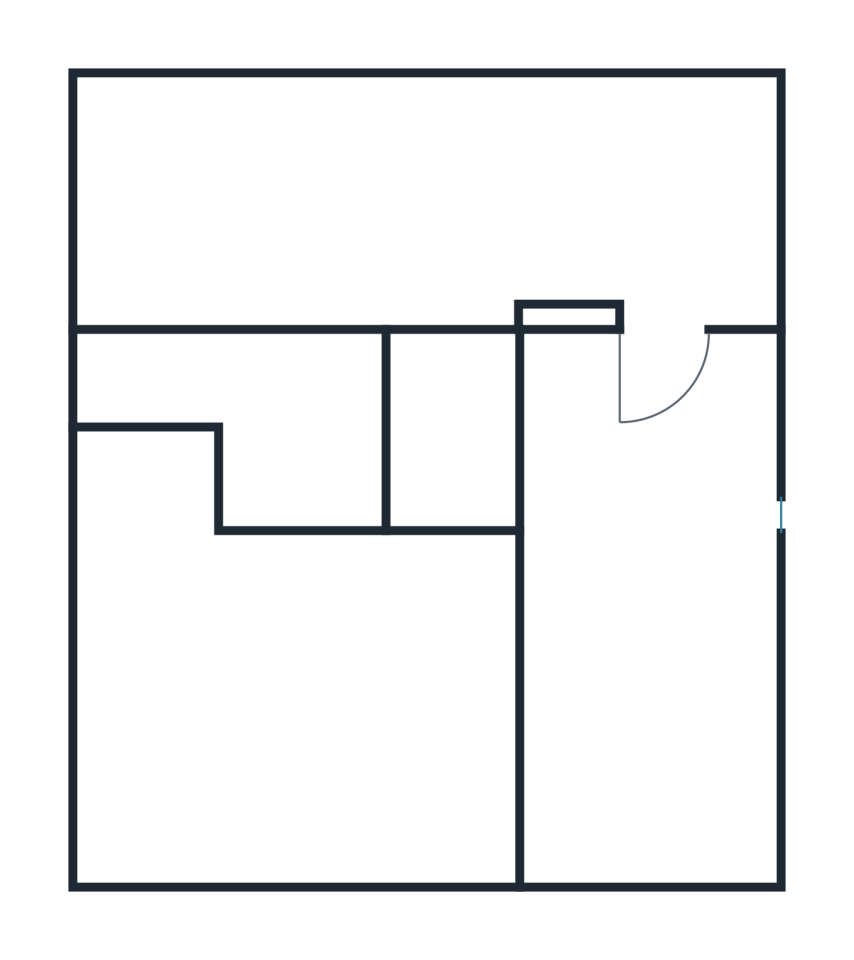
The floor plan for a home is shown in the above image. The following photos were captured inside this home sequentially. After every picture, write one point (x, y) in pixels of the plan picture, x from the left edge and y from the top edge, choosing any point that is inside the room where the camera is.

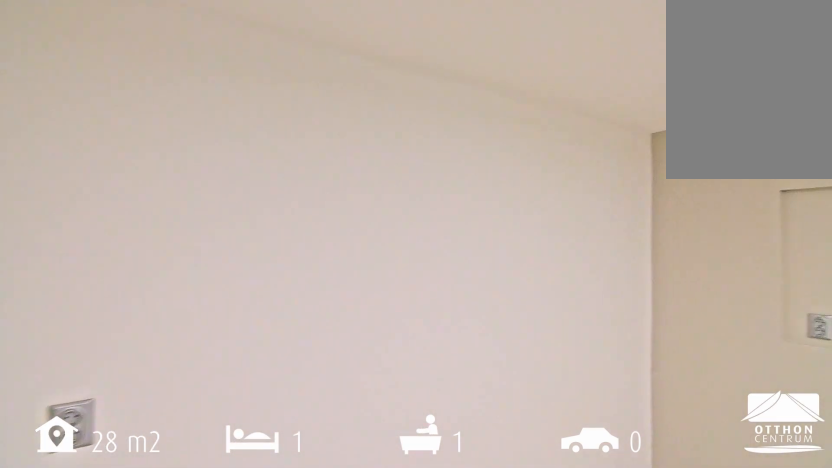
(381, 208)
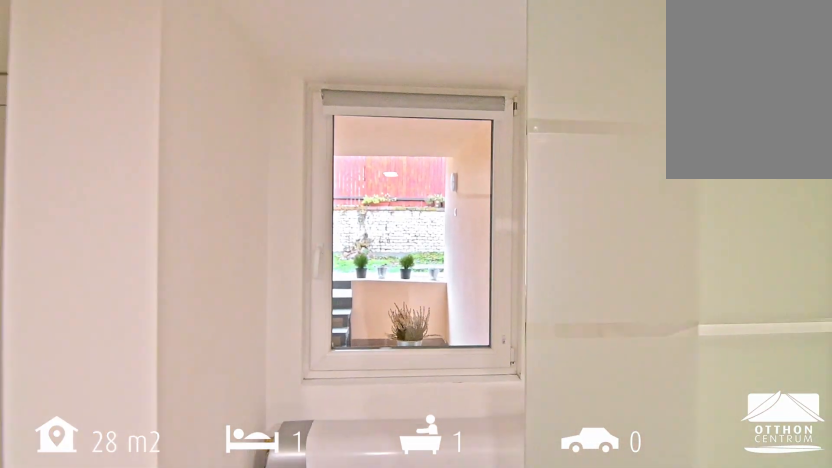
(381, 208)
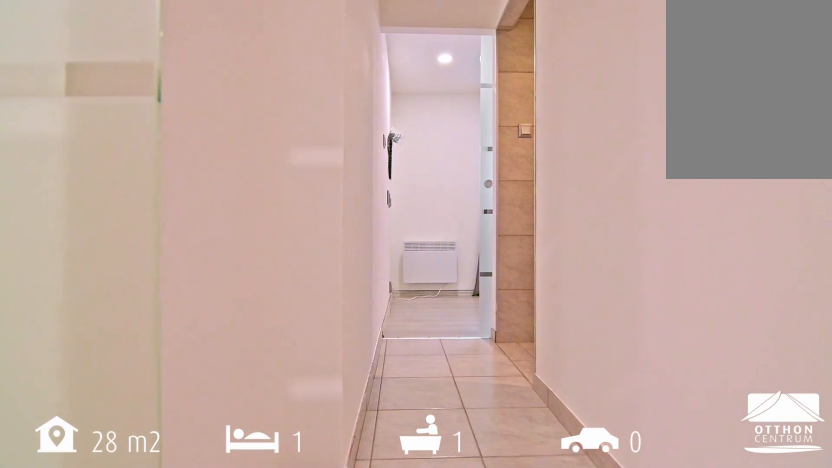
(461, 431)
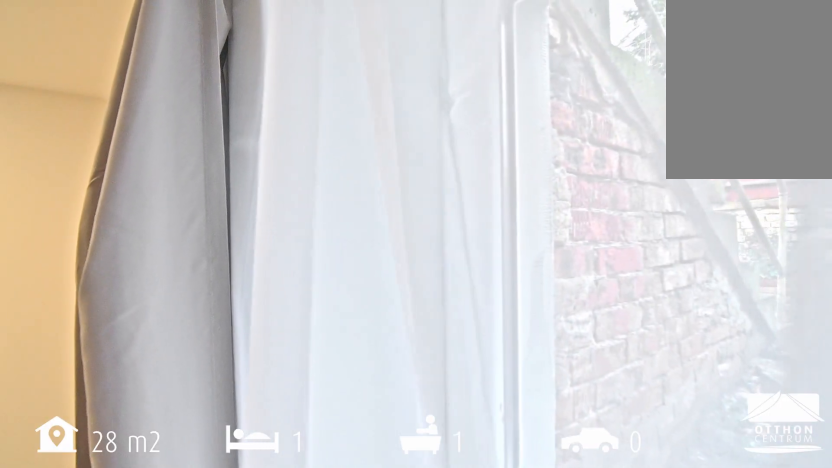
(267, 741)
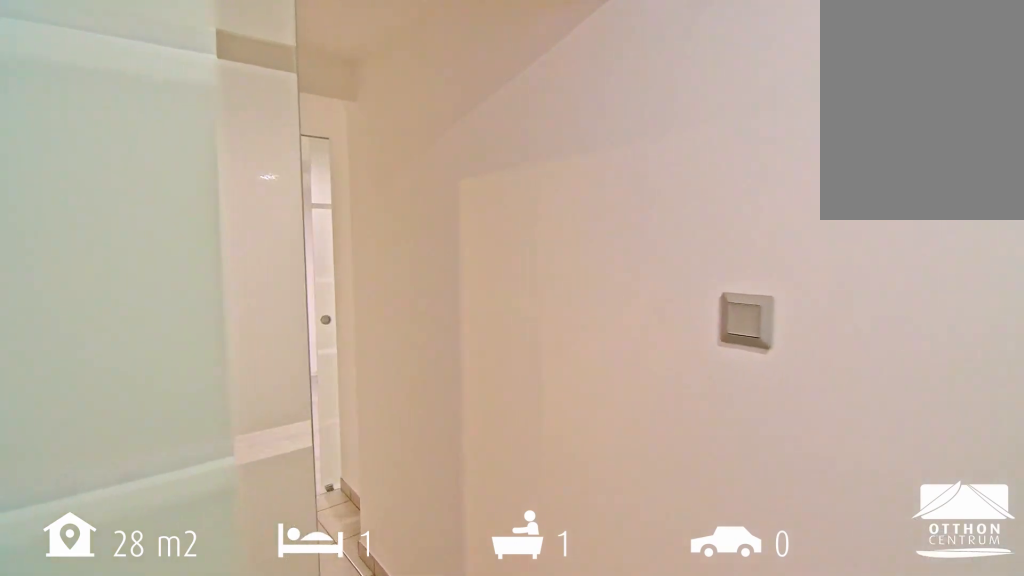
(267, 741)
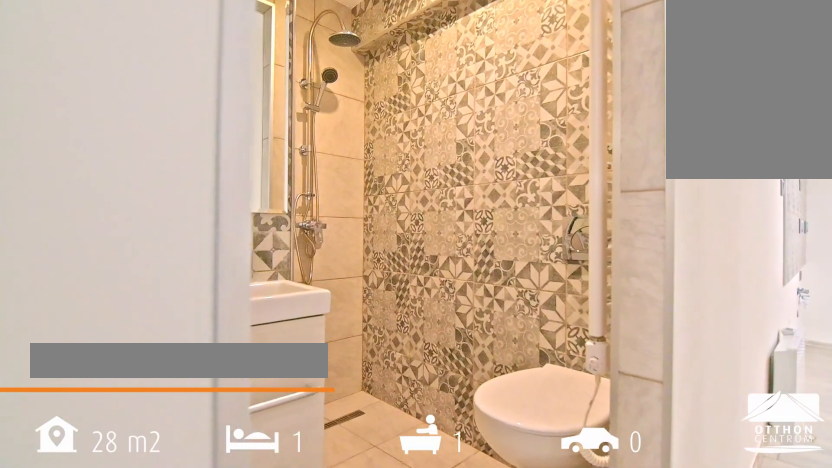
(303, 426)
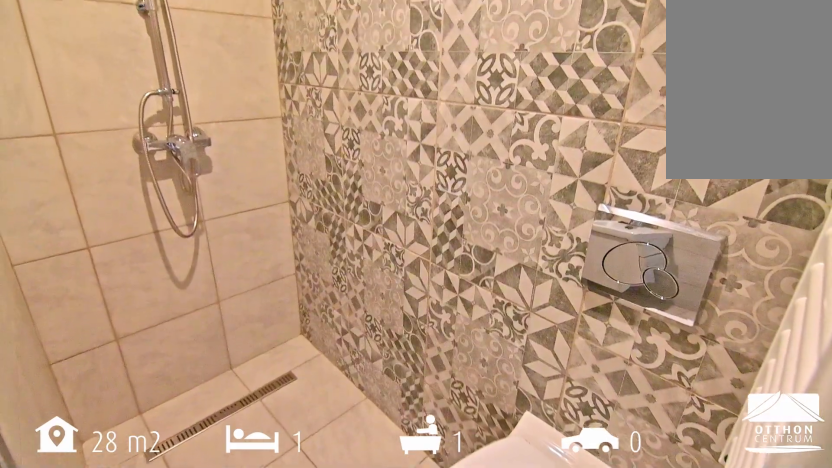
(303, 426)
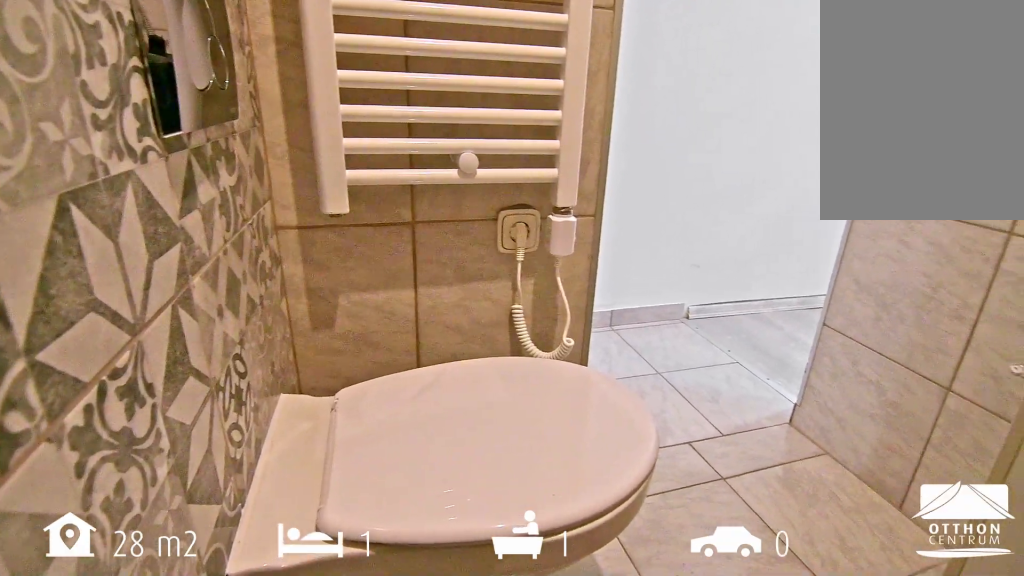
(303, 425)
